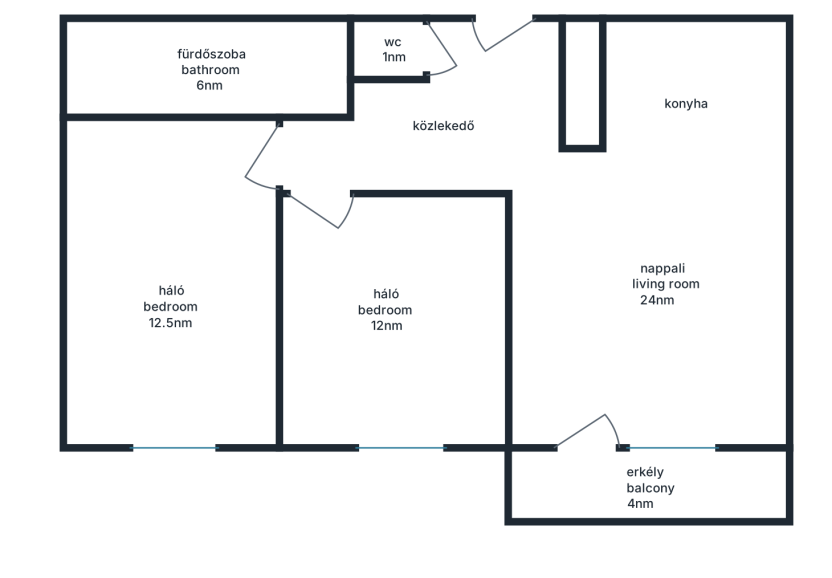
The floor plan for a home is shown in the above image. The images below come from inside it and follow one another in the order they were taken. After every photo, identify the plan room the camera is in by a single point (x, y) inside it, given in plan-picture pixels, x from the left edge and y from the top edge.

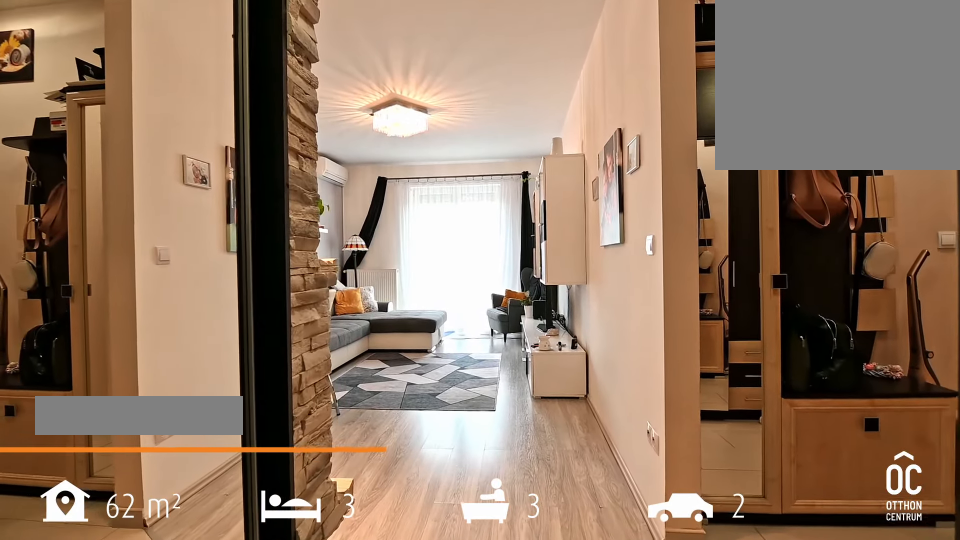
(487, 59)
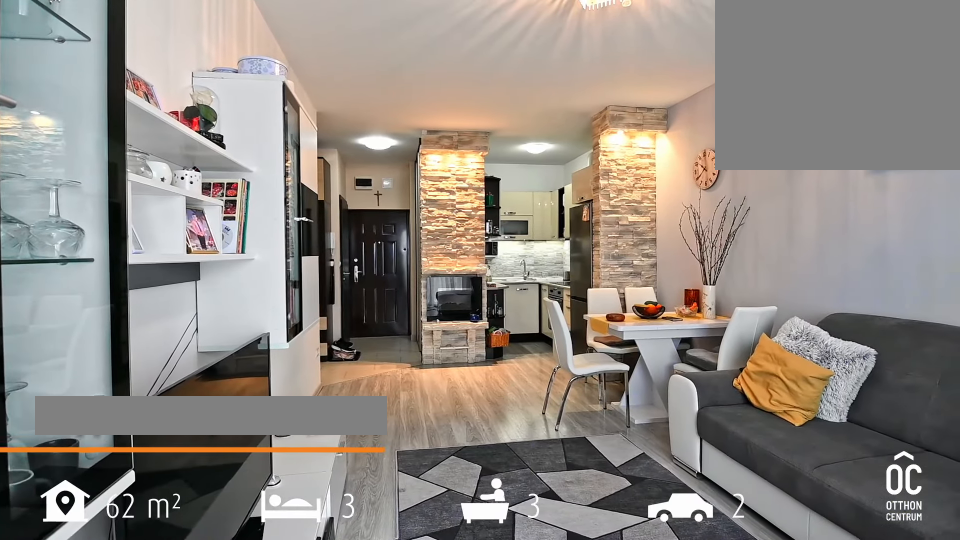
(657, 304)
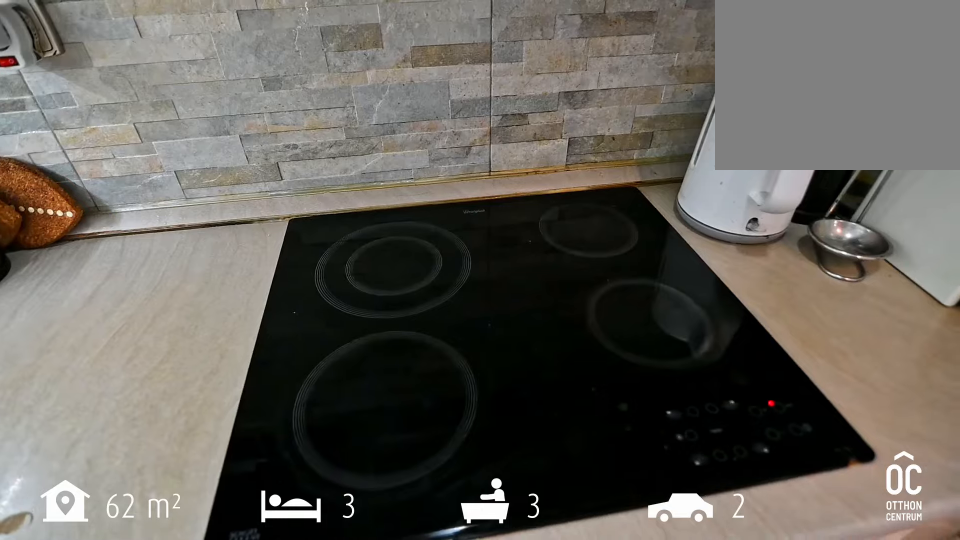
(693, 97)
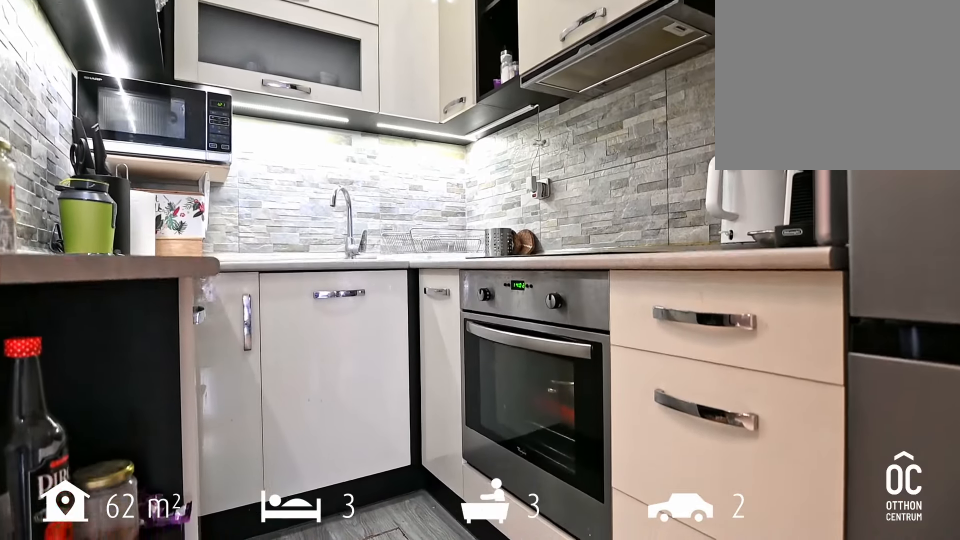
(693, 97)
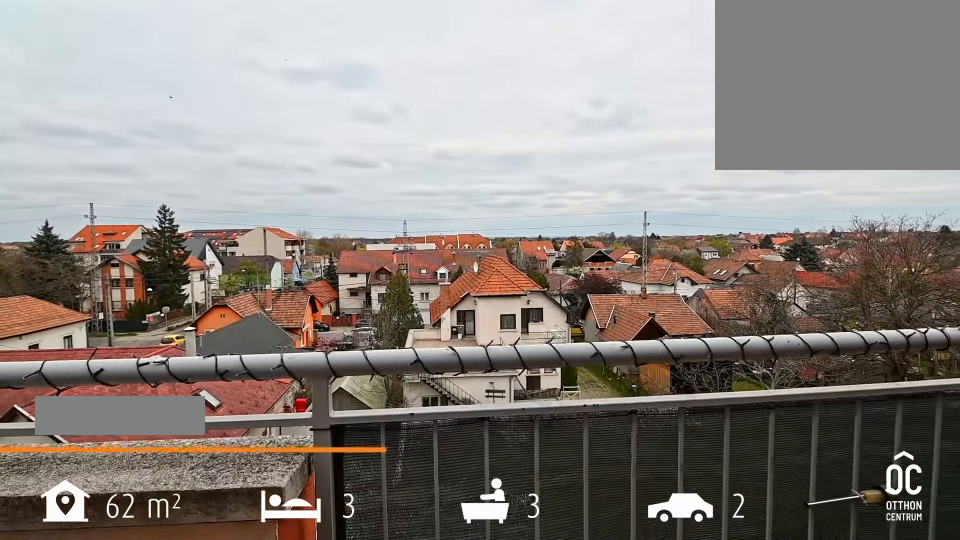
(656, 490)
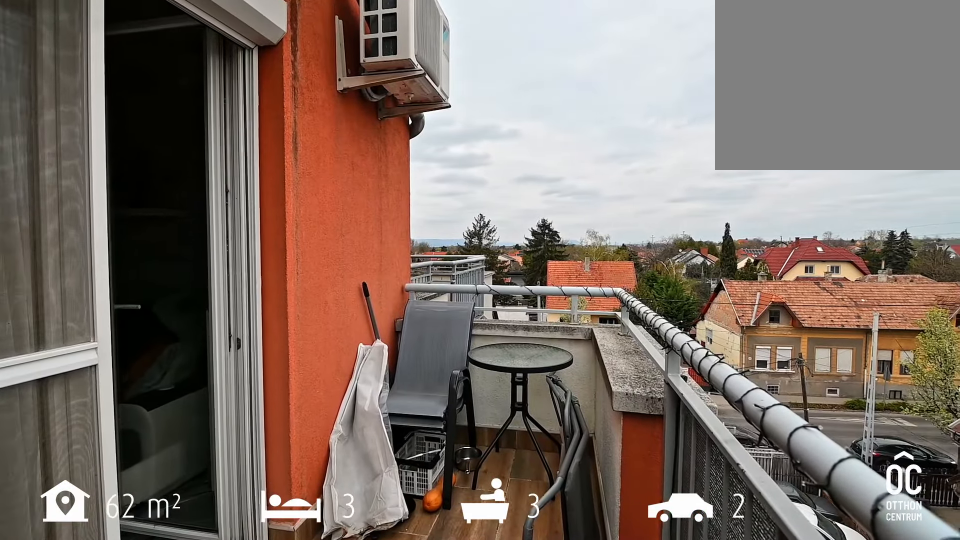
(656, 490)
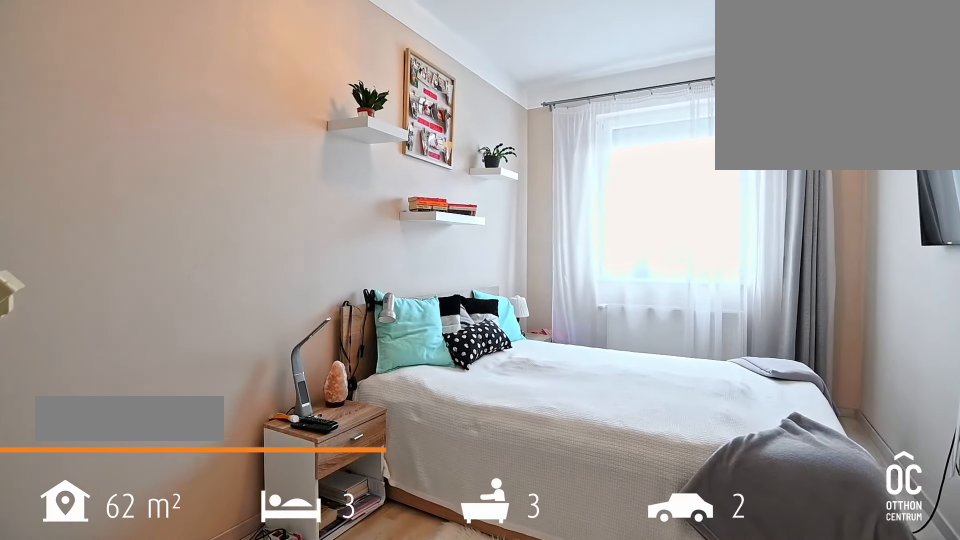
(389, 321)
